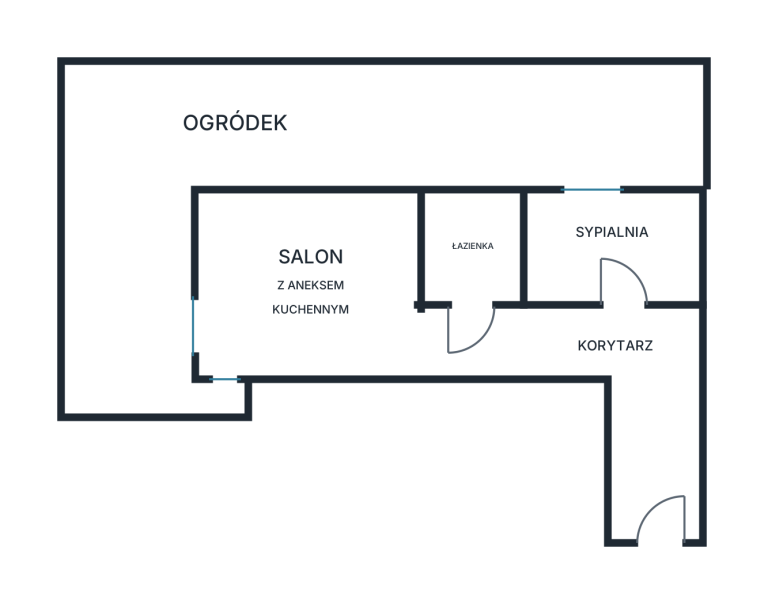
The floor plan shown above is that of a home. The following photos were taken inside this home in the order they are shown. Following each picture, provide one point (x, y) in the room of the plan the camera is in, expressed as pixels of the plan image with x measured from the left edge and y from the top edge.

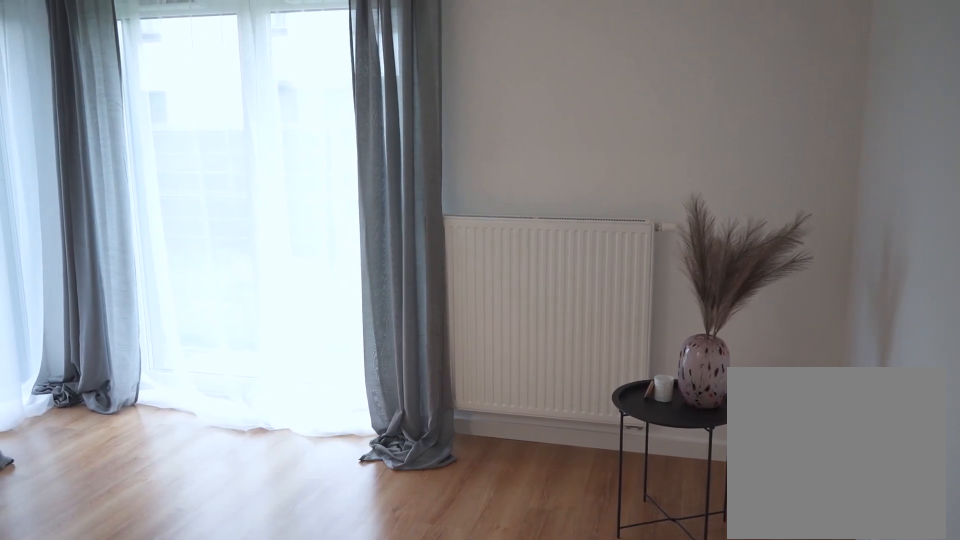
(307, 283)
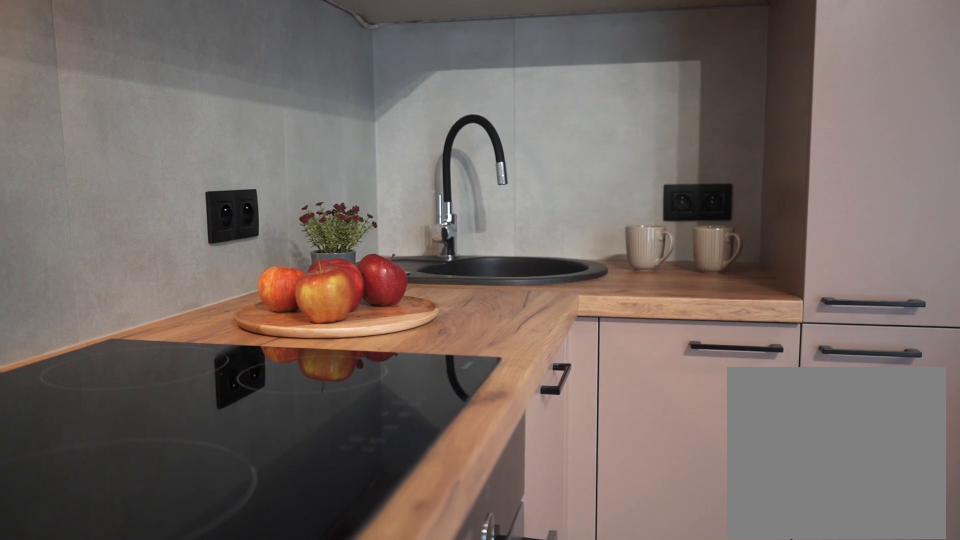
(307, 284)
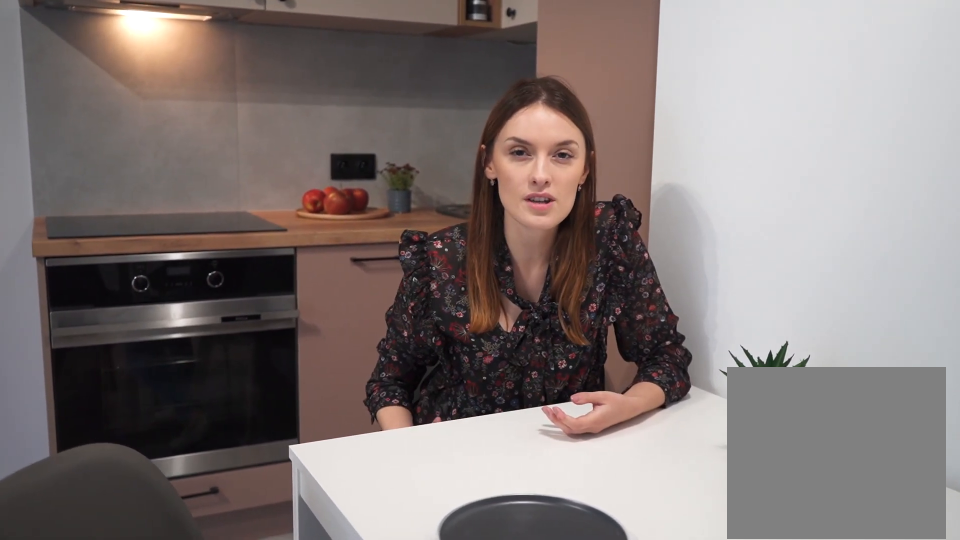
(307, 284)
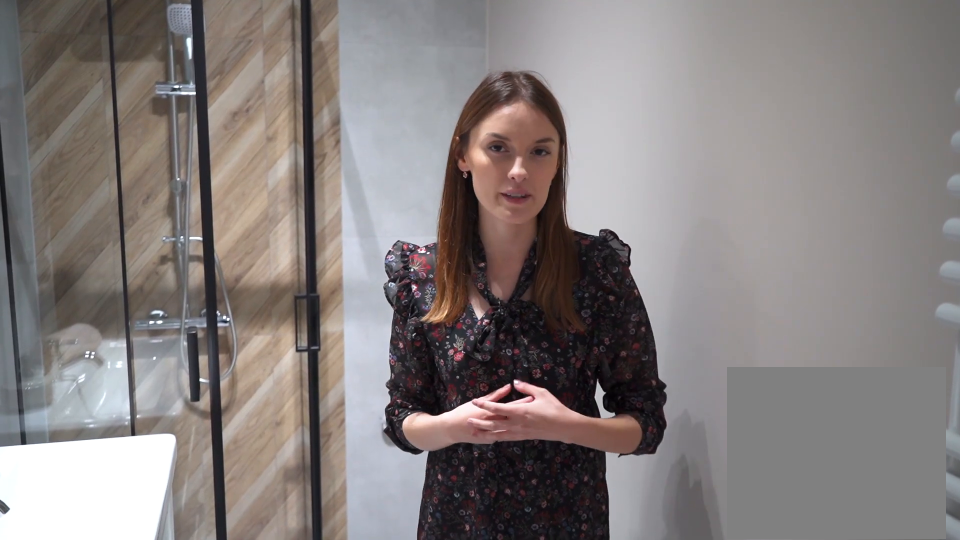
(472, 247)
